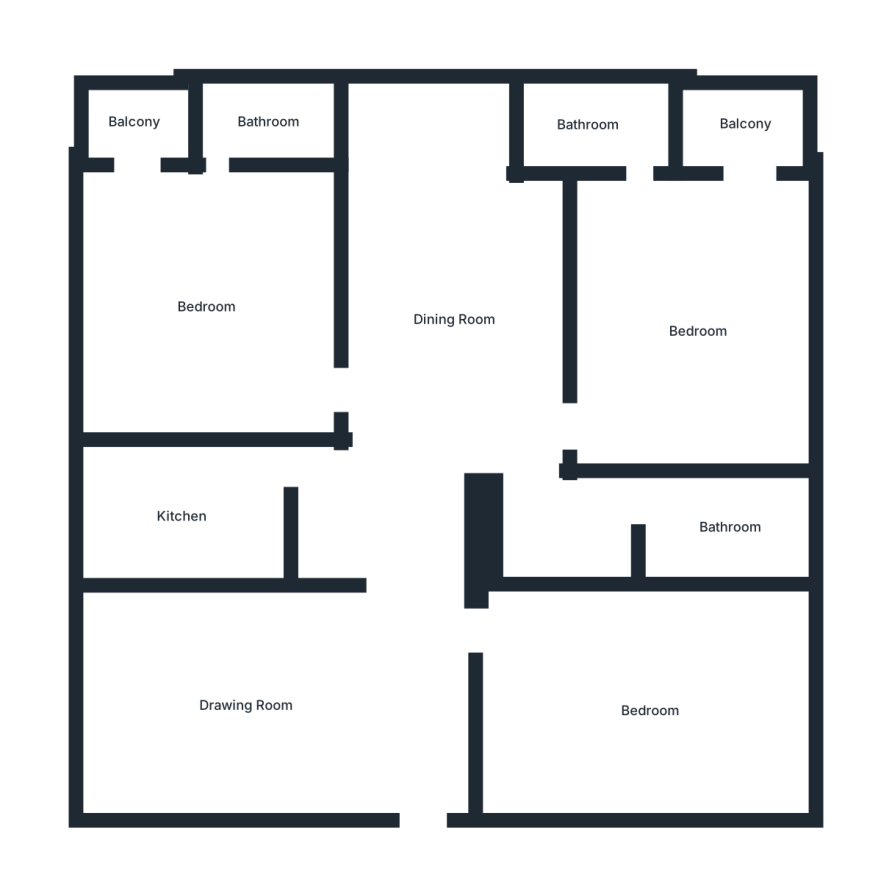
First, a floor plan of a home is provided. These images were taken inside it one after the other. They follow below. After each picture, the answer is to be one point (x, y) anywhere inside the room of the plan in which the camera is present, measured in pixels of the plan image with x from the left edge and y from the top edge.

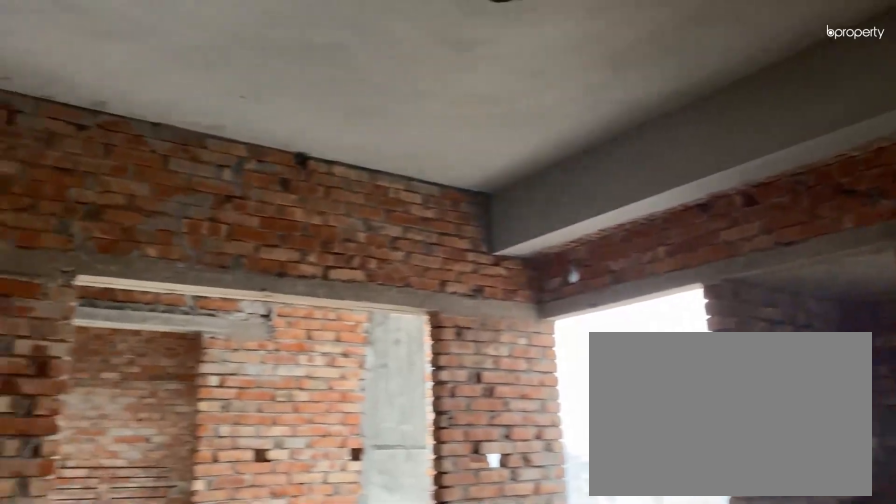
(206, 307)
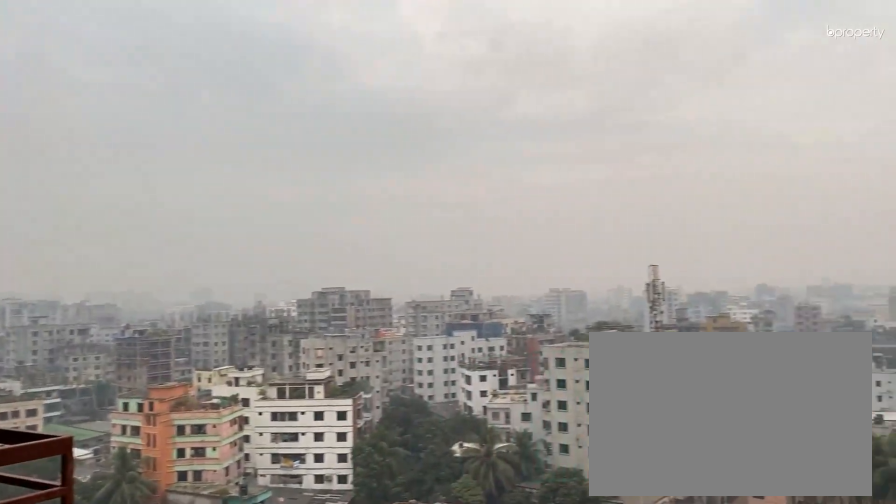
(133, 121)
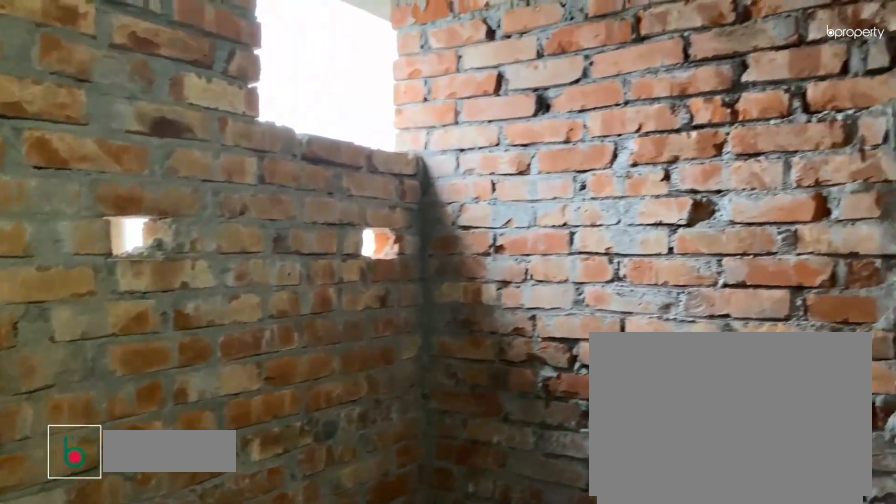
(269, 121)
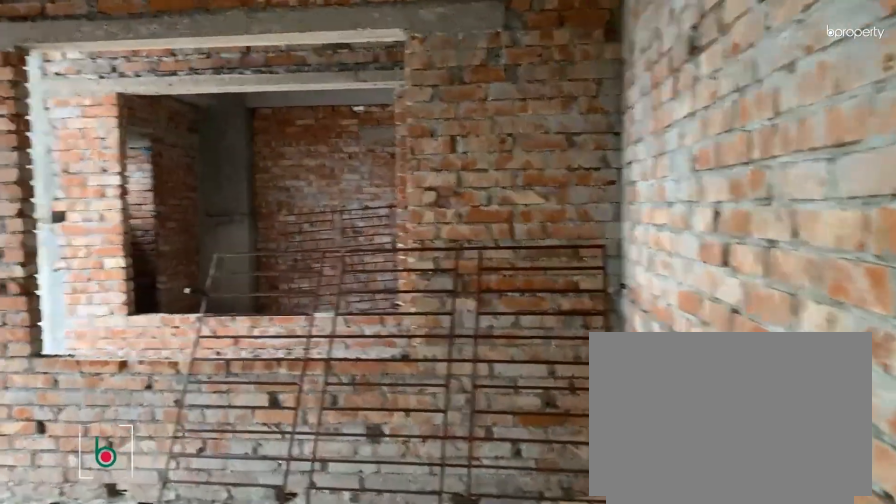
(697, 333)
